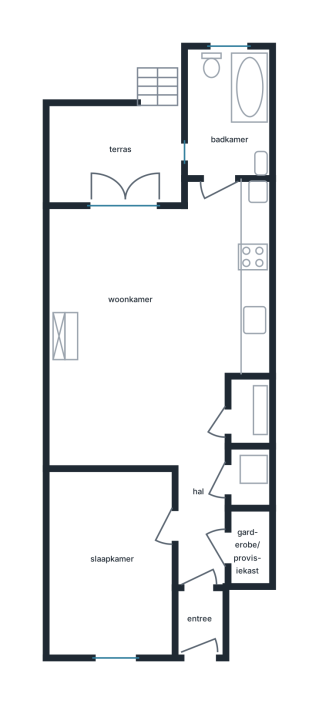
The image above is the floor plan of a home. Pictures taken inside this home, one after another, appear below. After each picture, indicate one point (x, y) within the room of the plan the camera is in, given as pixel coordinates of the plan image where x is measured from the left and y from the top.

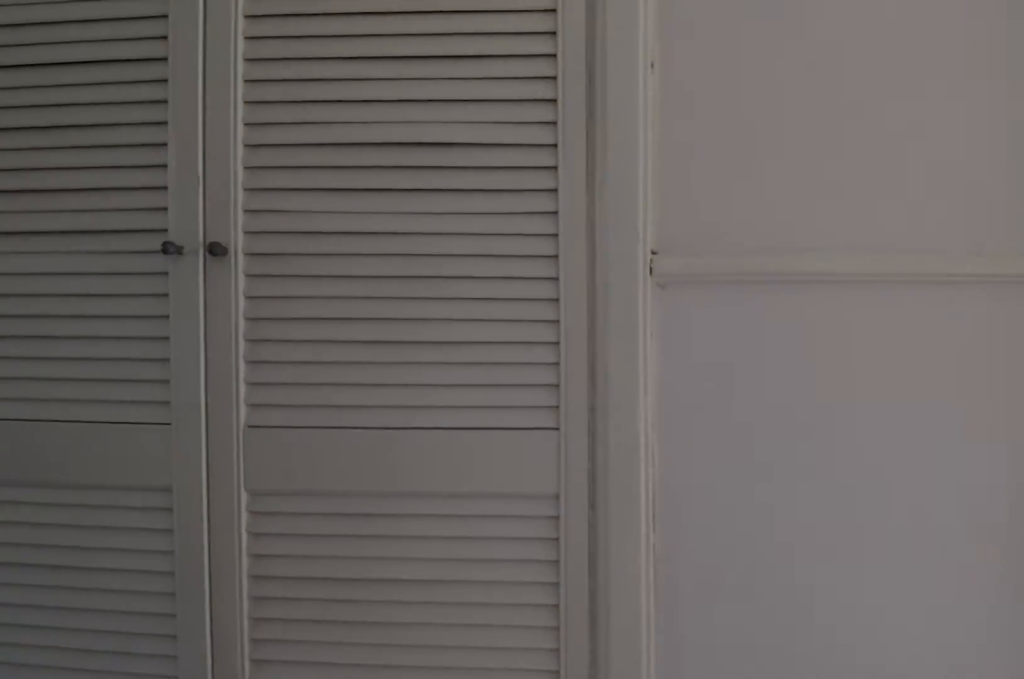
(201, 558)
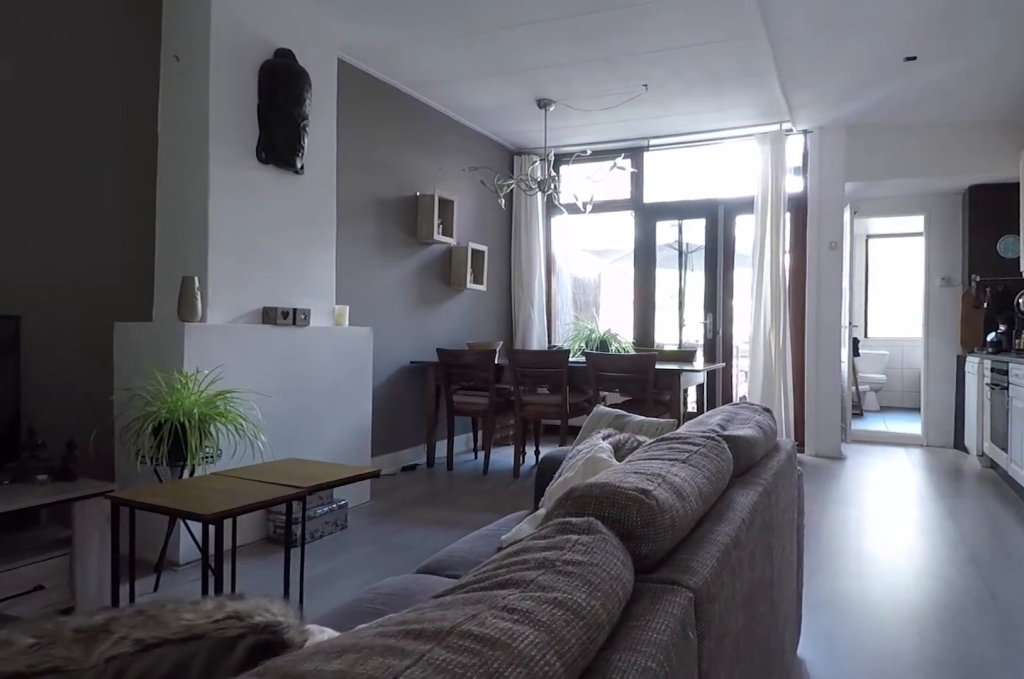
(137, 422)
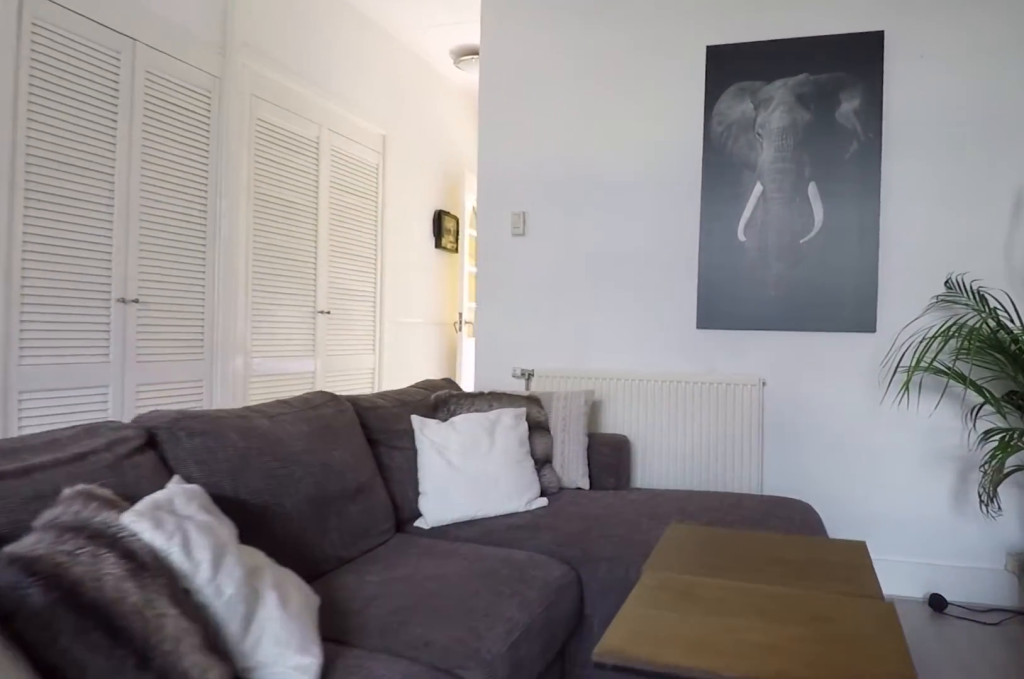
(137, 422)
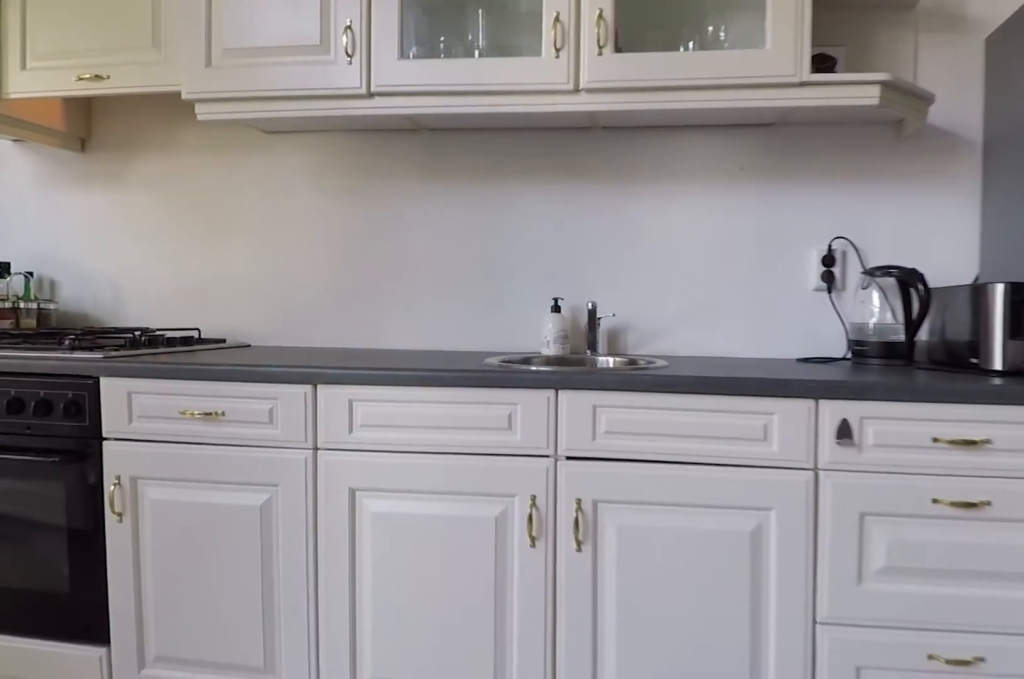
(166, 287)
